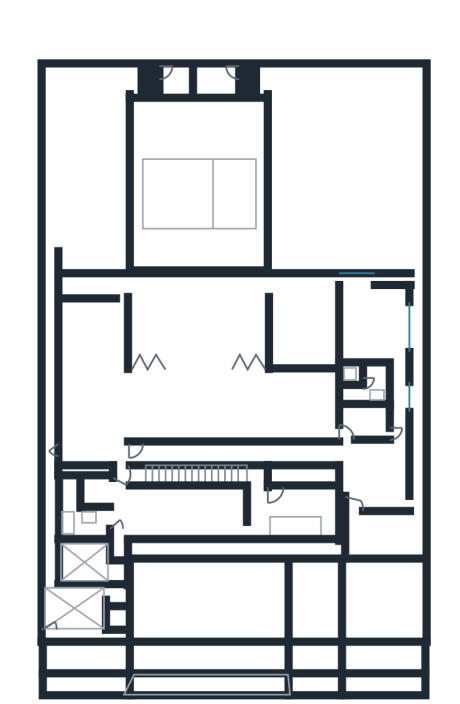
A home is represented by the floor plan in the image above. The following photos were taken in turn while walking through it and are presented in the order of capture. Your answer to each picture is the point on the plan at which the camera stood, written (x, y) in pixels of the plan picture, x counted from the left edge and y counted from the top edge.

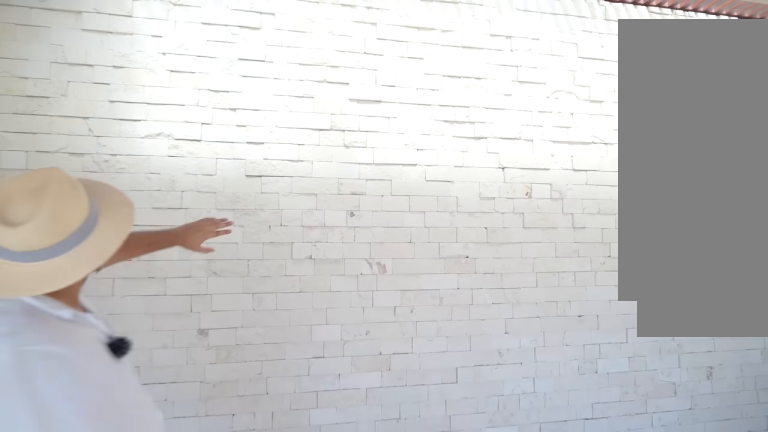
(163, 563)
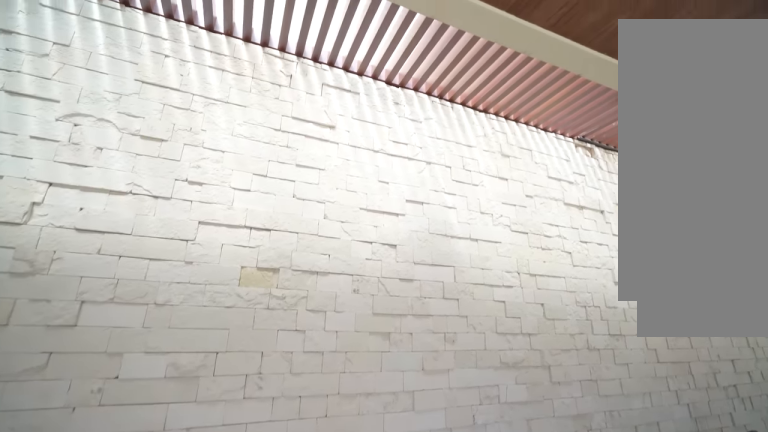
(176, 587)
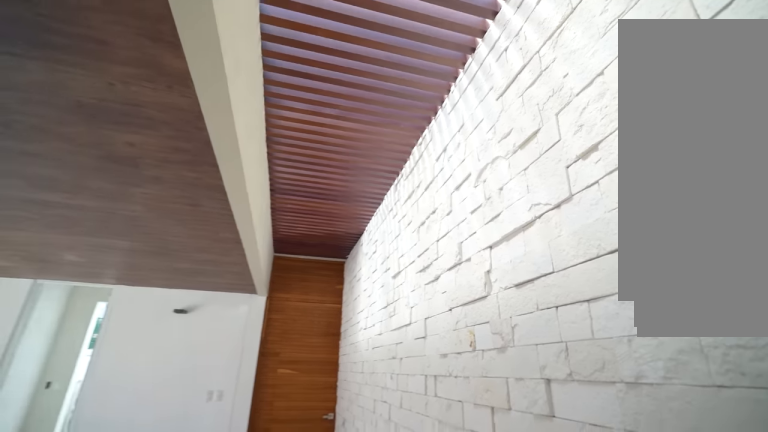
(183, 555)
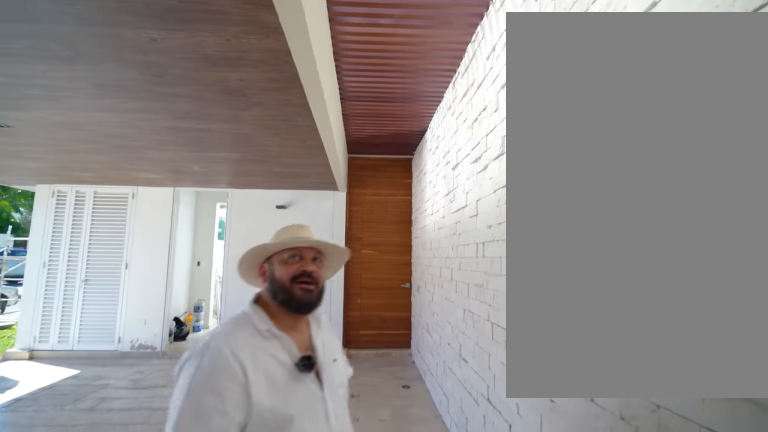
(189, 552)
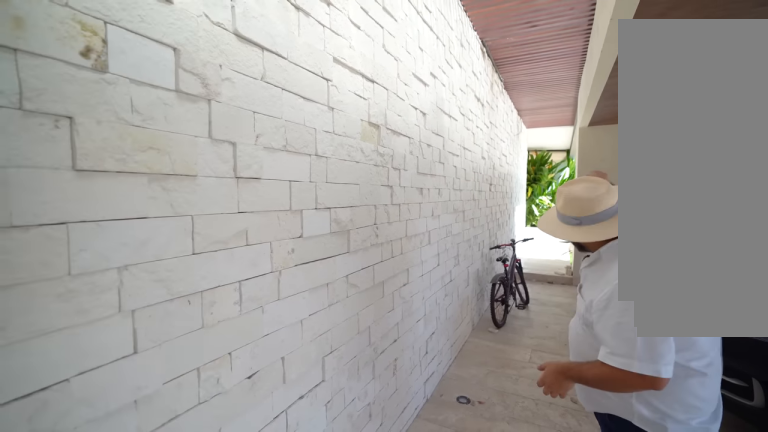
(171, 562)
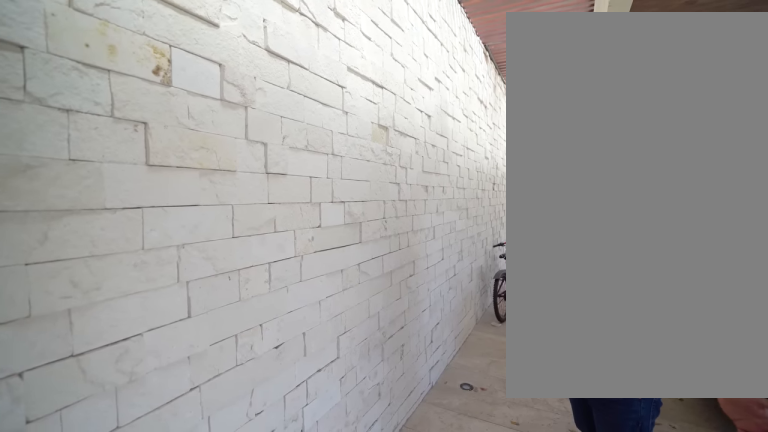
(171, 559)
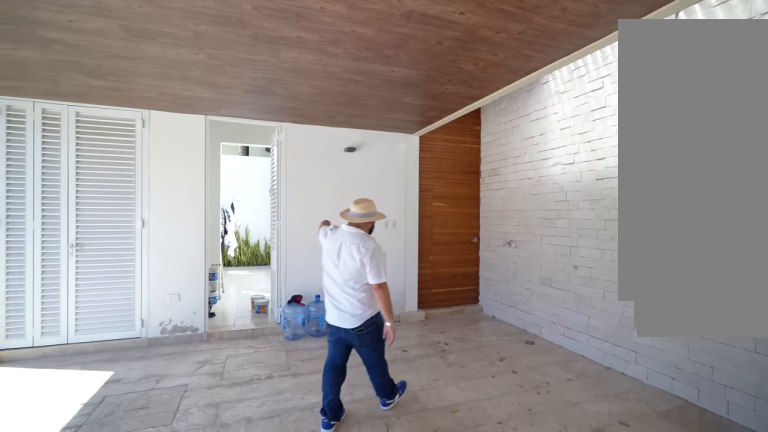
(190, 578)
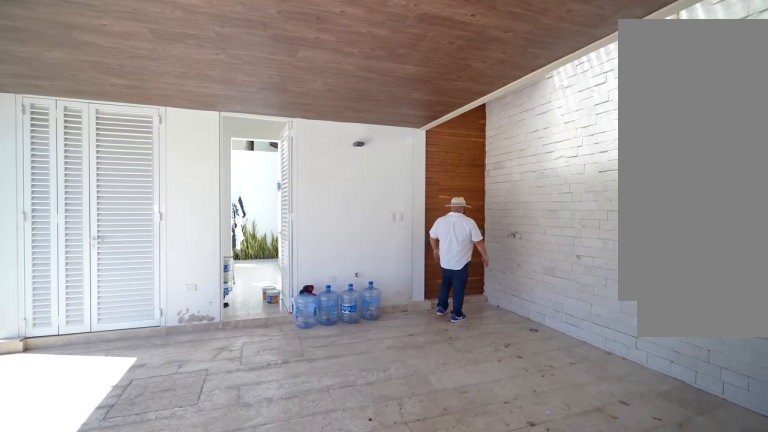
(191, 591)
